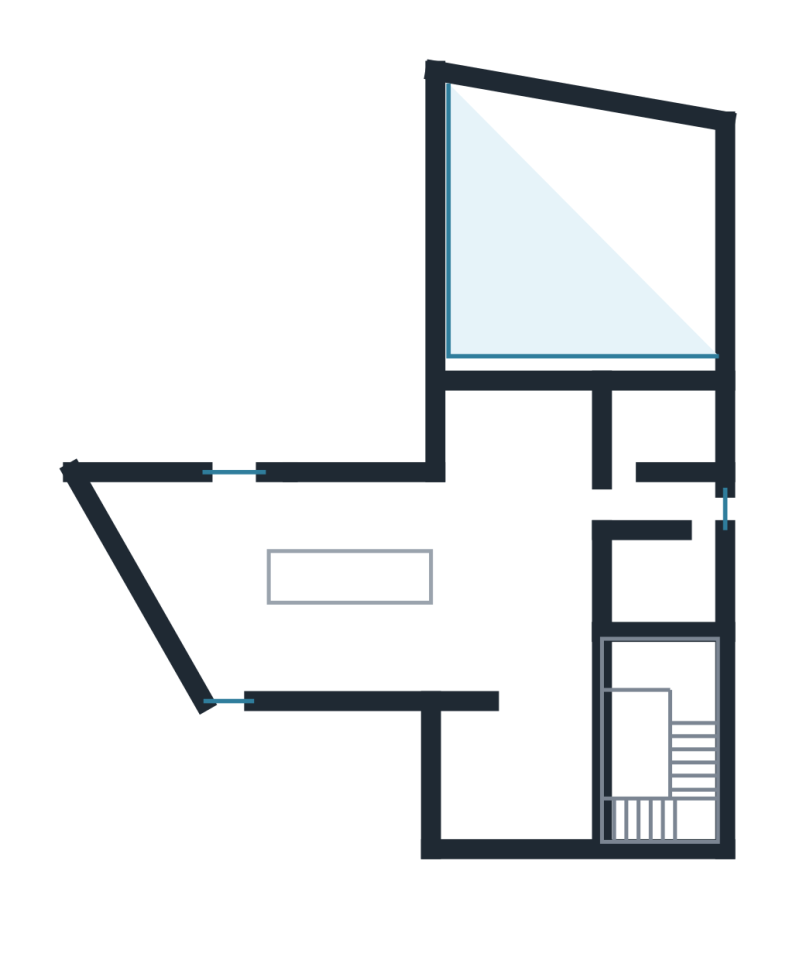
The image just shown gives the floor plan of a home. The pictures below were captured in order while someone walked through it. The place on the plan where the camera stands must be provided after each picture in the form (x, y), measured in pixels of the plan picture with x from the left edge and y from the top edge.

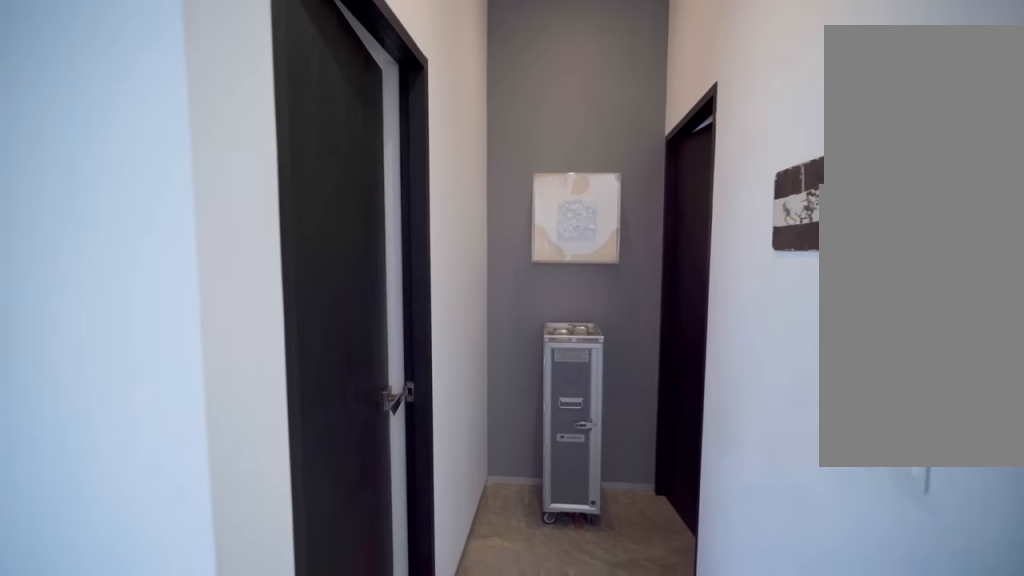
(672, 499)
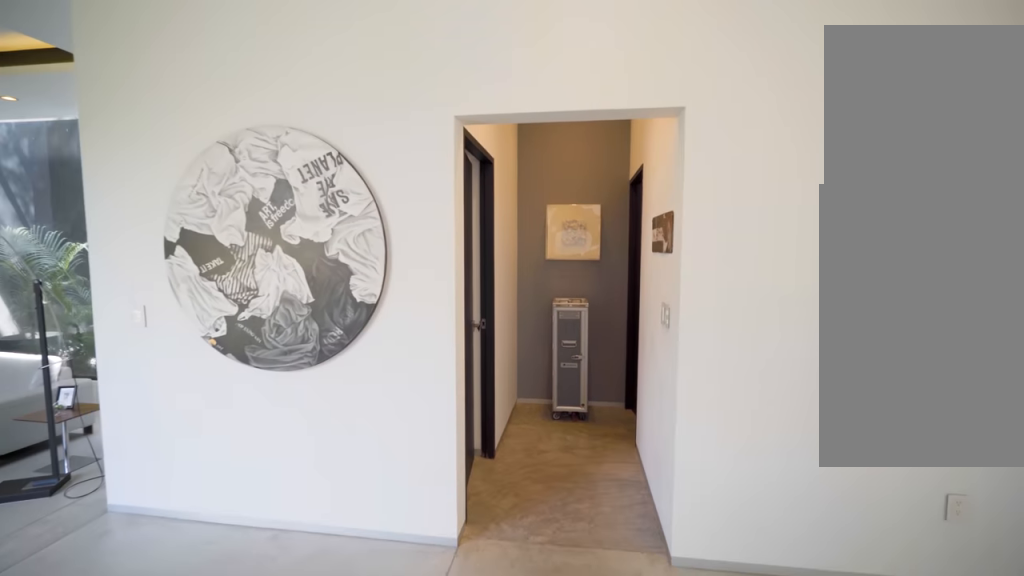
(589, 501)
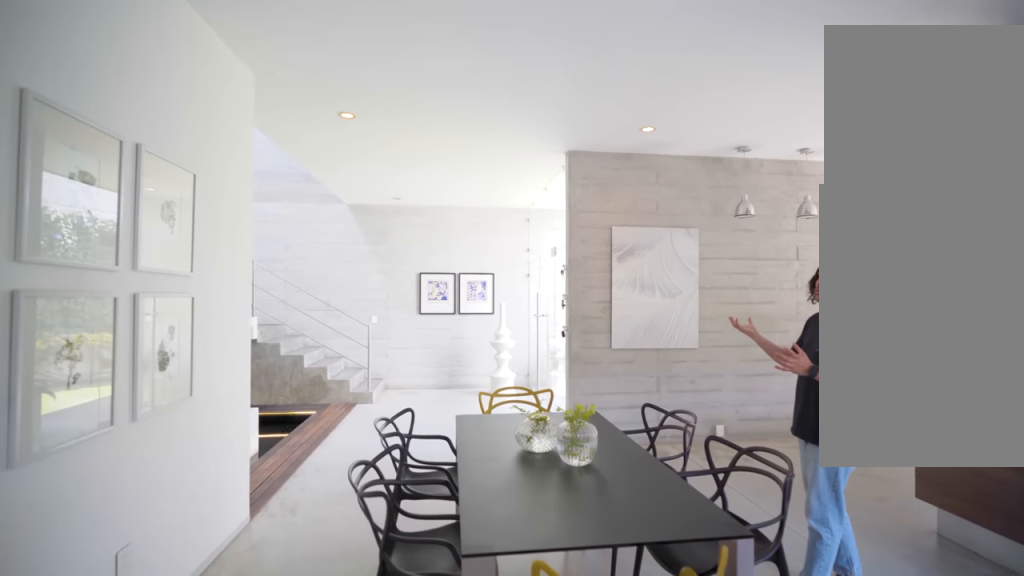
(557, 514)
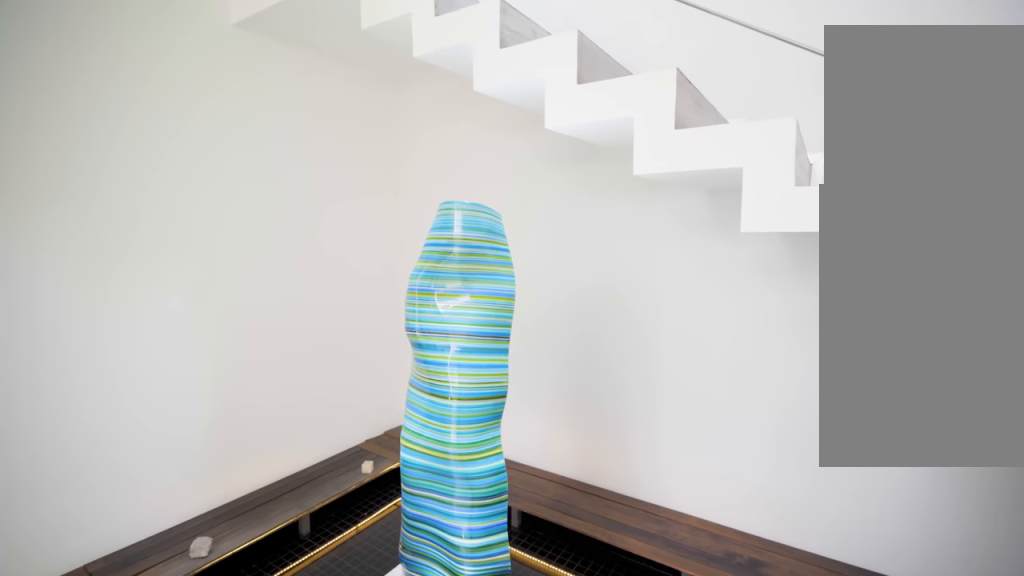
(533, 692)
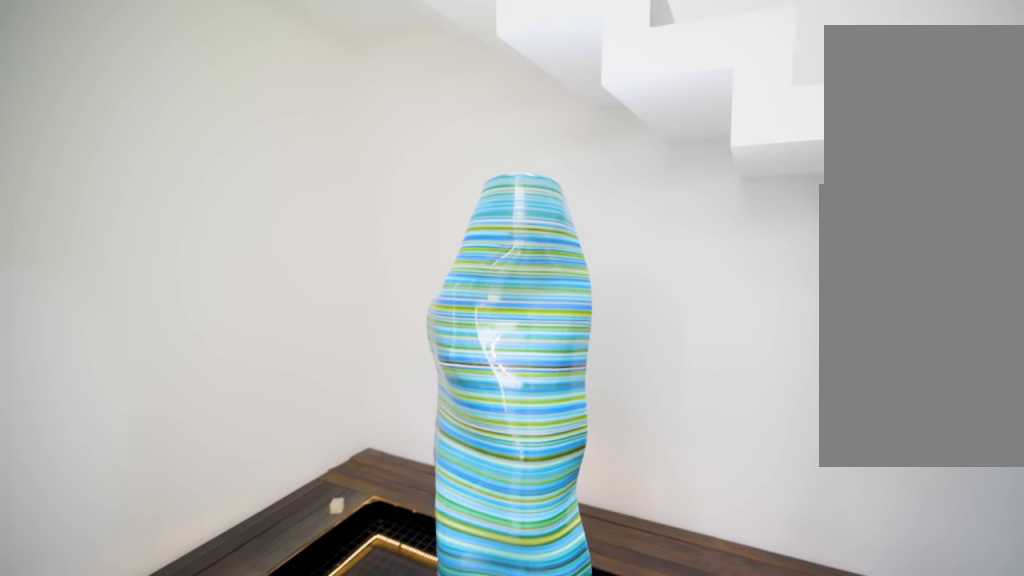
(563, 726)
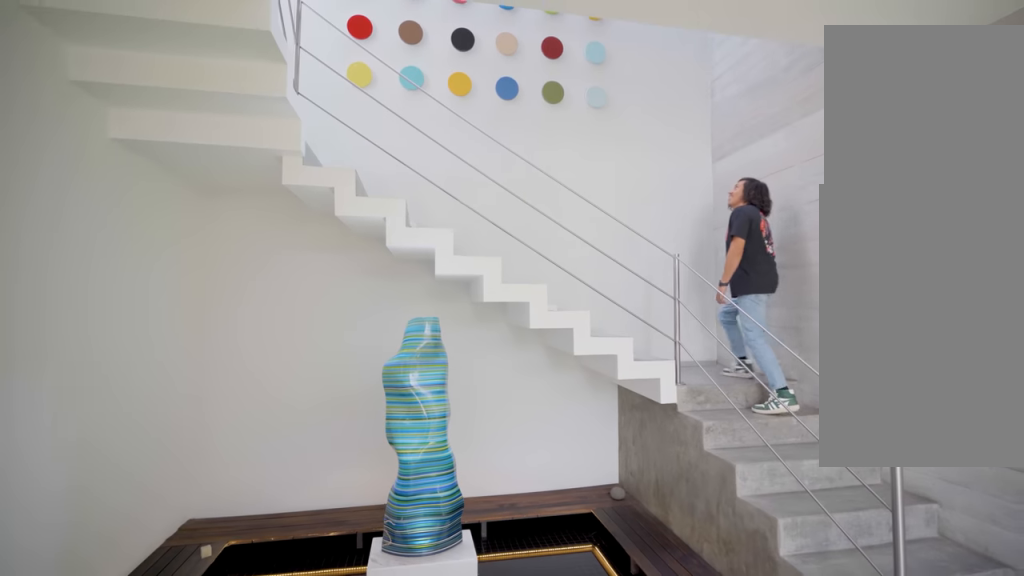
(563, 726)
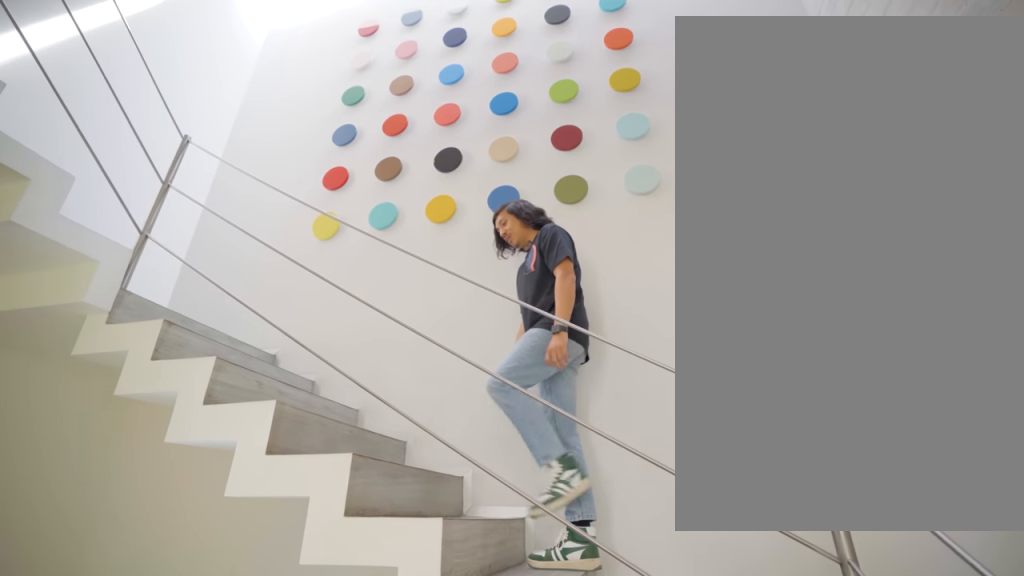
(563, 742)
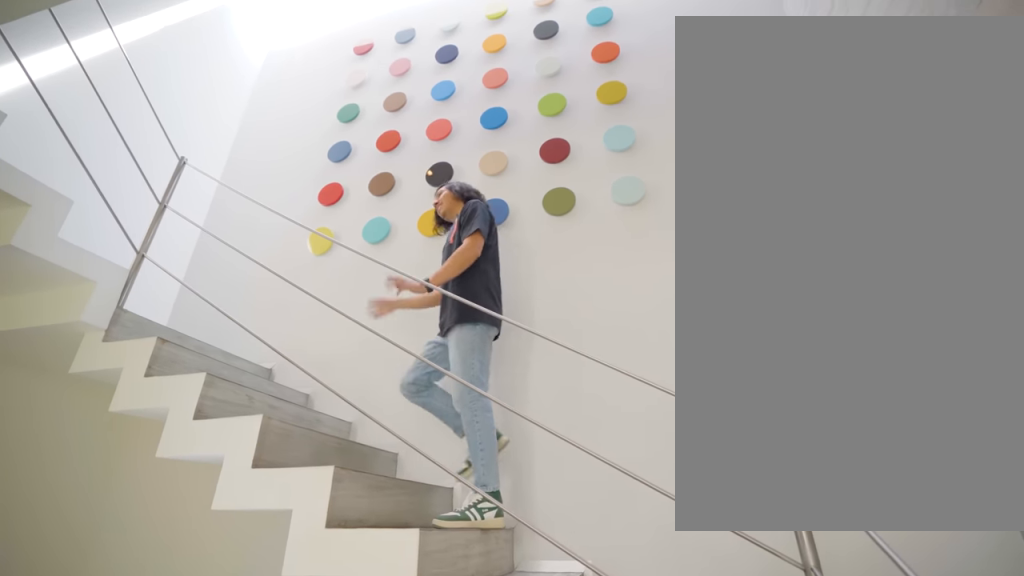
(563, 741)
